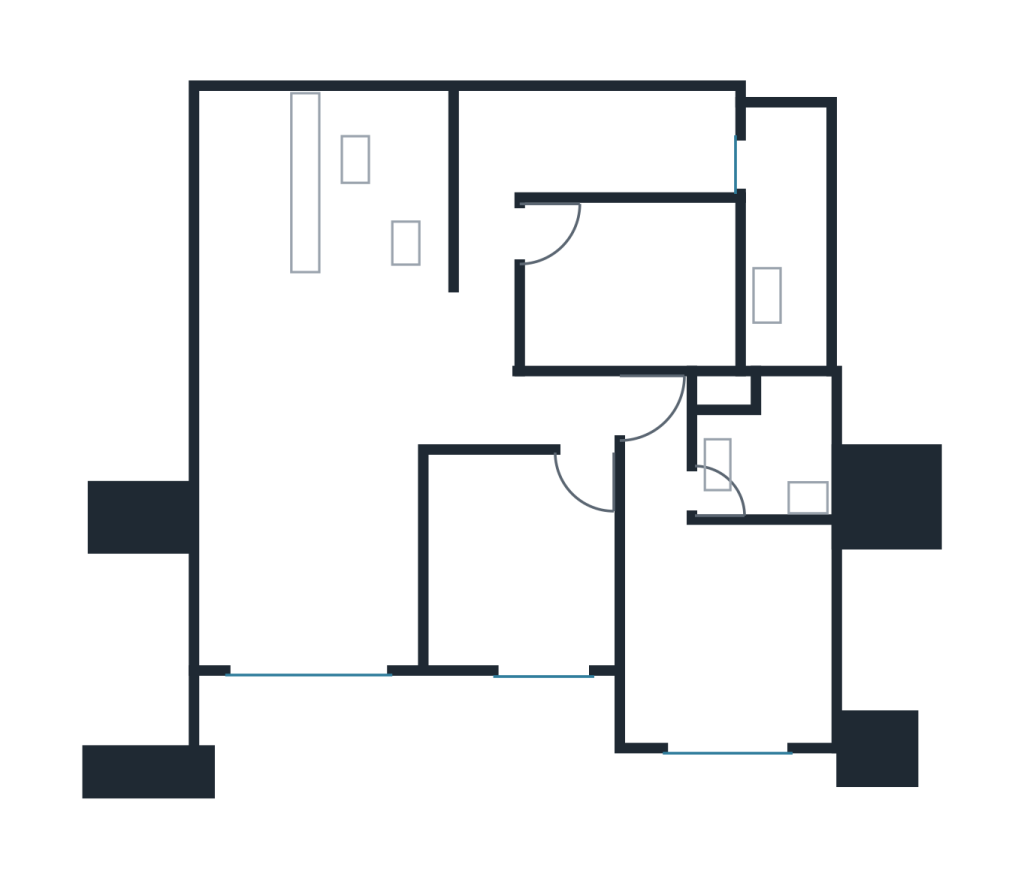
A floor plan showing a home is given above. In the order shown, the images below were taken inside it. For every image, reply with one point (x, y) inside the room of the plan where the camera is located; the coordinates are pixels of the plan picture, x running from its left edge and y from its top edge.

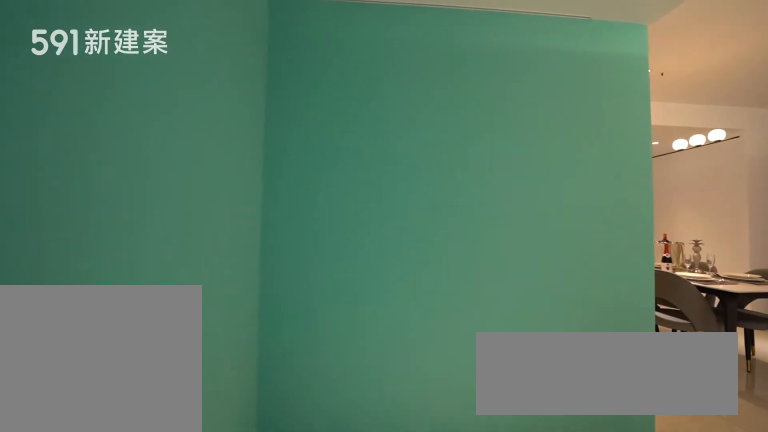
(254, 189)
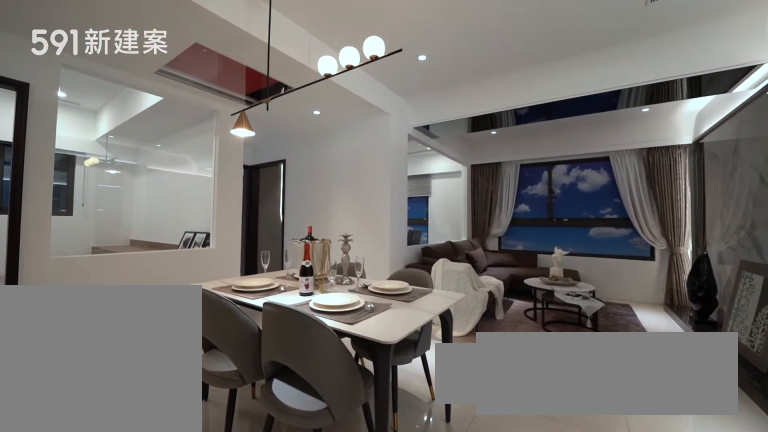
(332, 367)
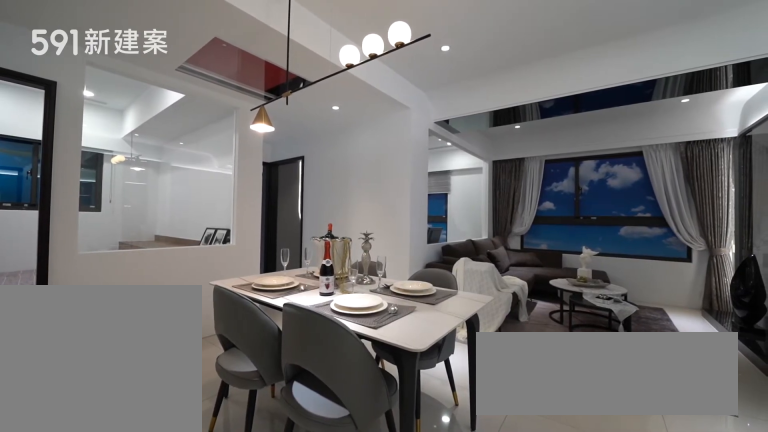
(332, 367)
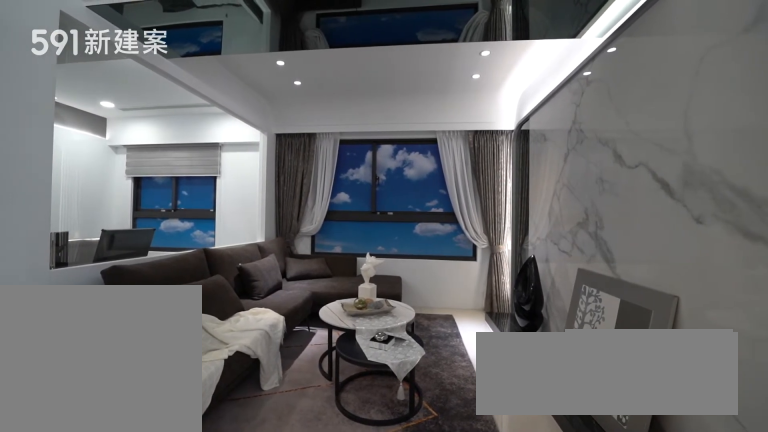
(309, 556)
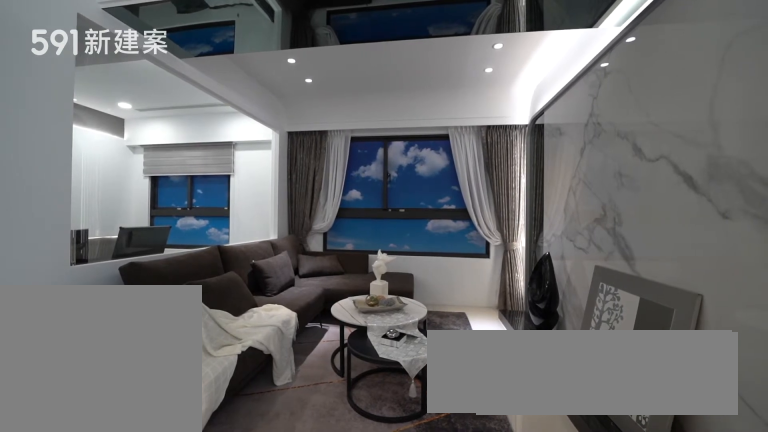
(309, 556)
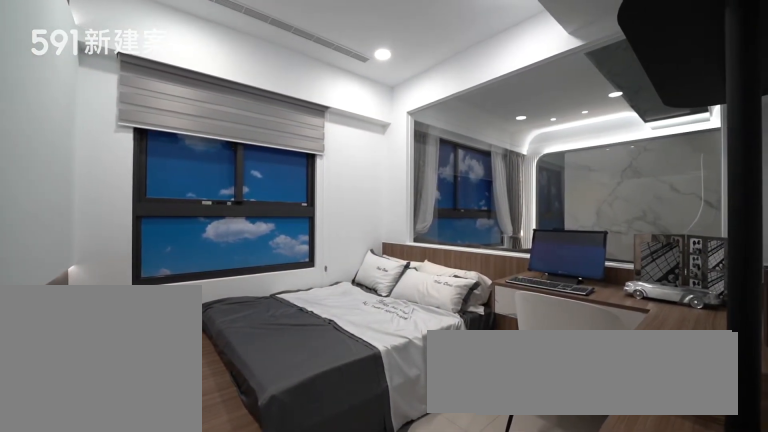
(520, 558)
